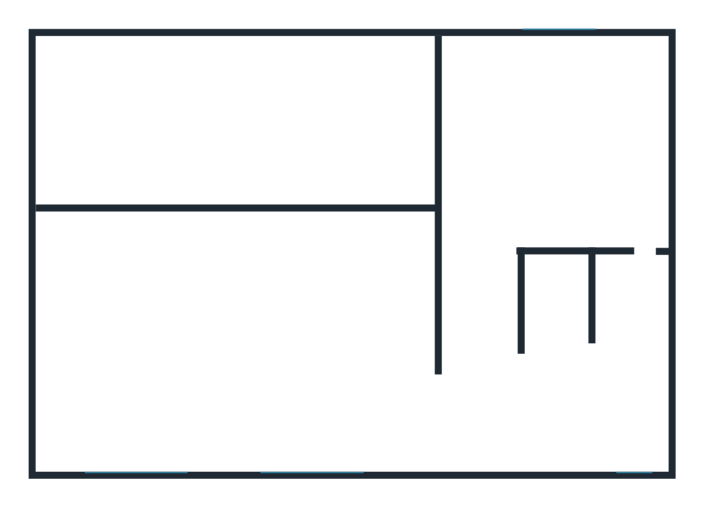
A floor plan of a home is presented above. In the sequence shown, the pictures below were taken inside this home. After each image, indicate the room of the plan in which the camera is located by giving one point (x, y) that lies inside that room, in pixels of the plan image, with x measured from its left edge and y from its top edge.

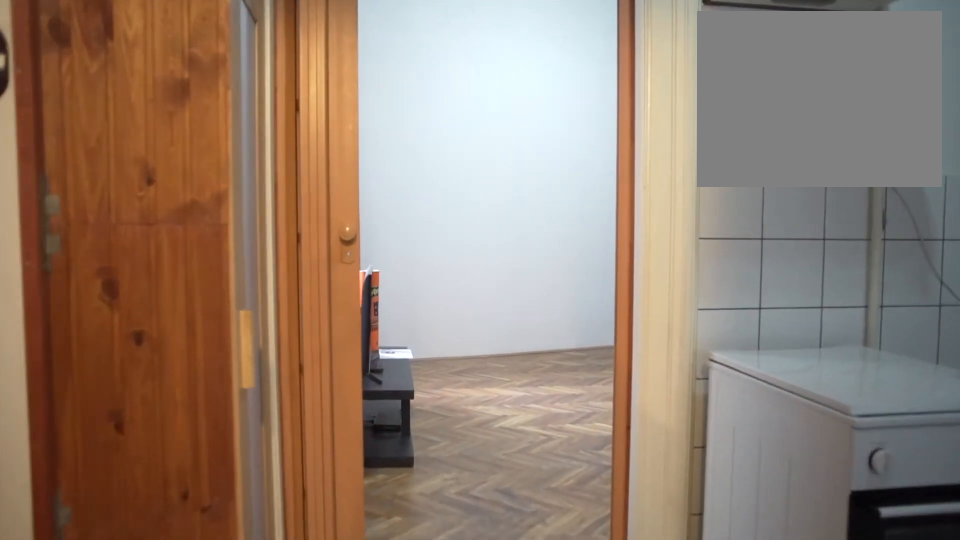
(492, 409)
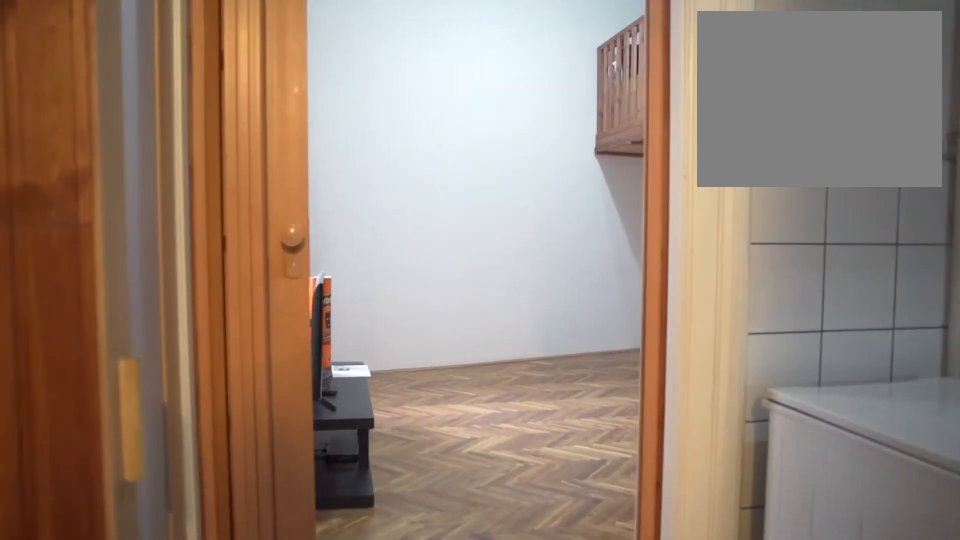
(477, 406)
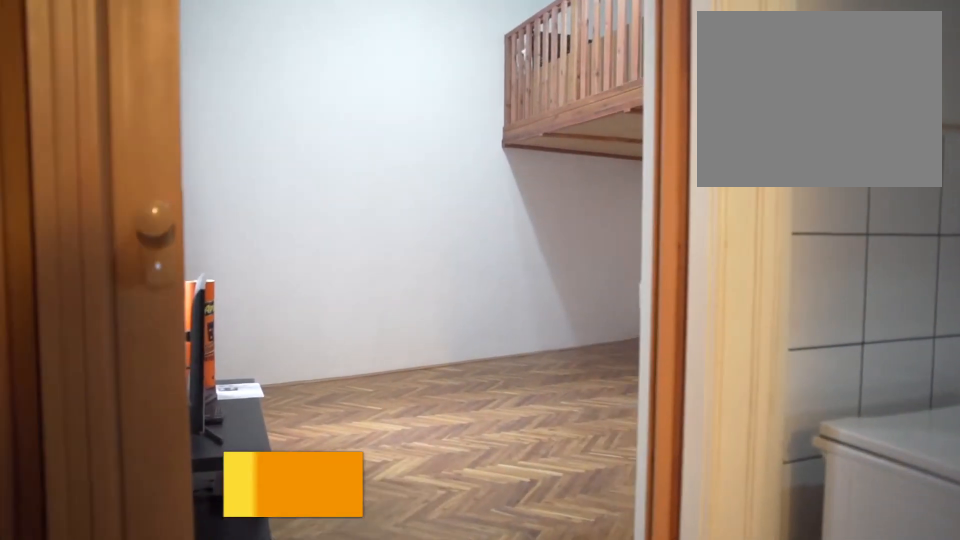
(459, 403)
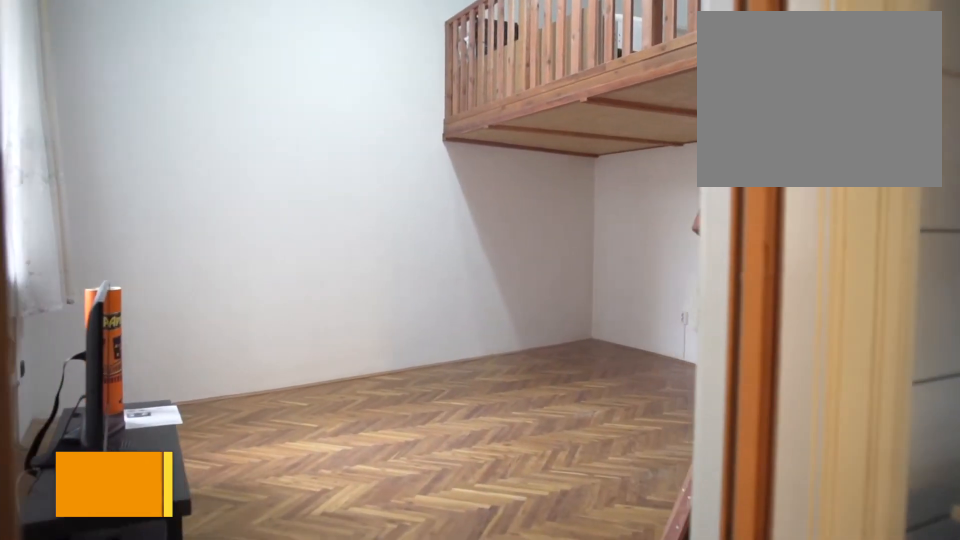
(443, 400)
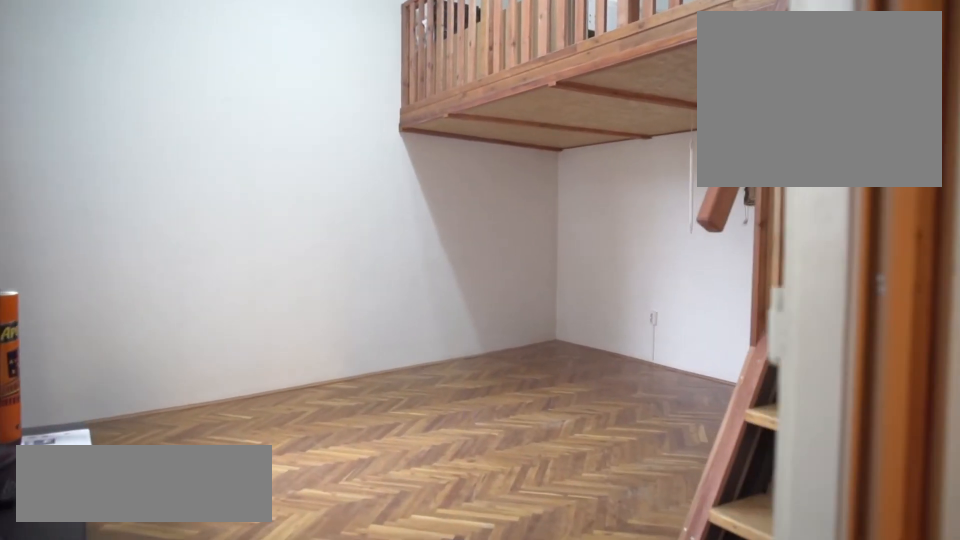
(409, 393)
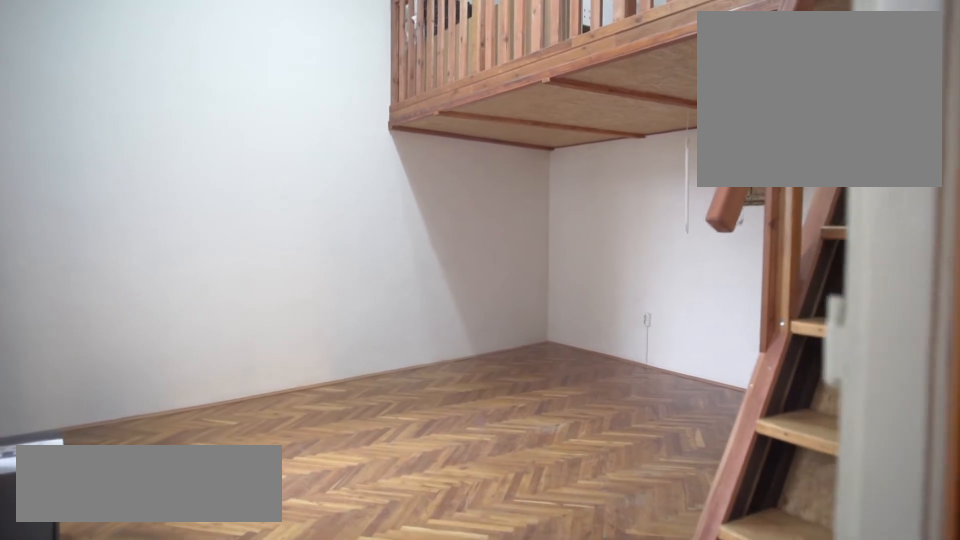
(391, 391)
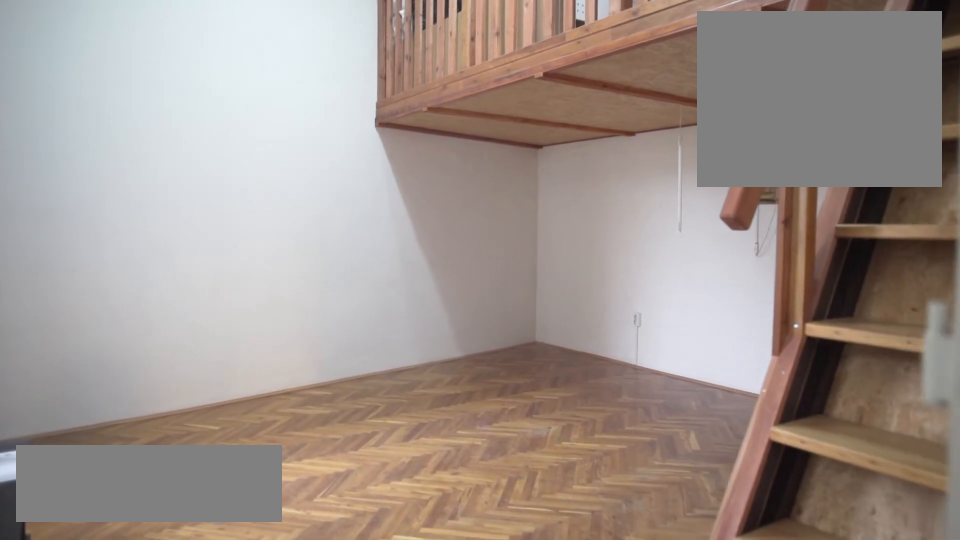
(376, 387)
